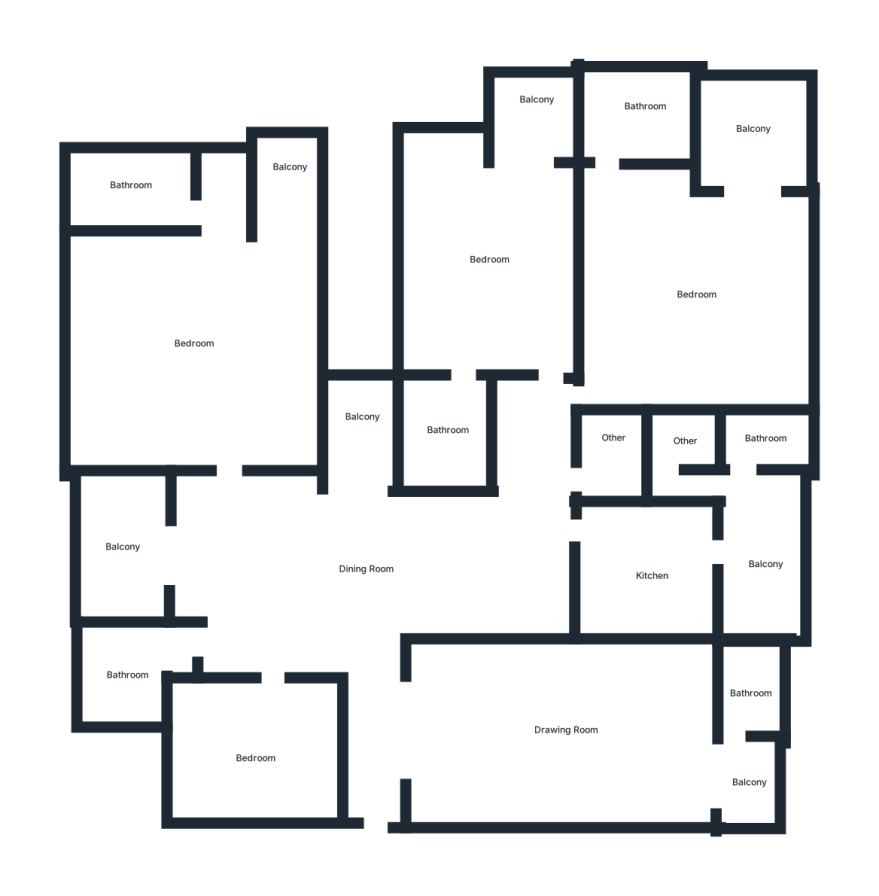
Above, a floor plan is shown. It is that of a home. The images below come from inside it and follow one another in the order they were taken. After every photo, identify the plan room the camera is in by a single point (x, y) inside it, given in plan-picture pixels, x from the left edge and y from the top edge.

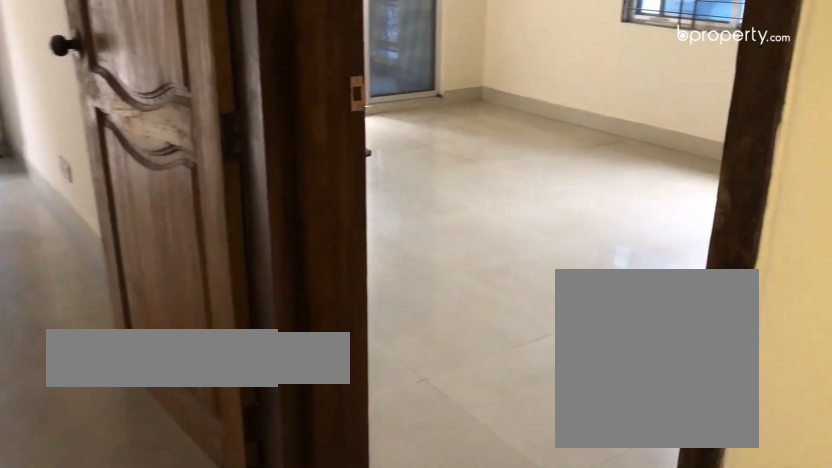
(692, 297)
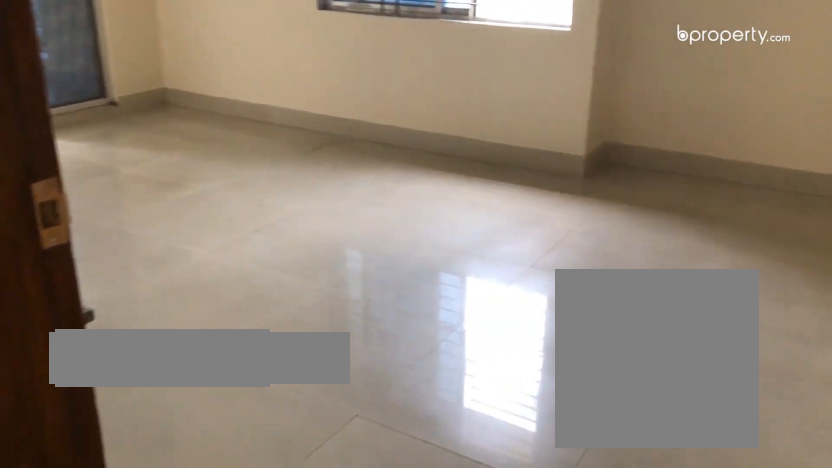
(692, 297)
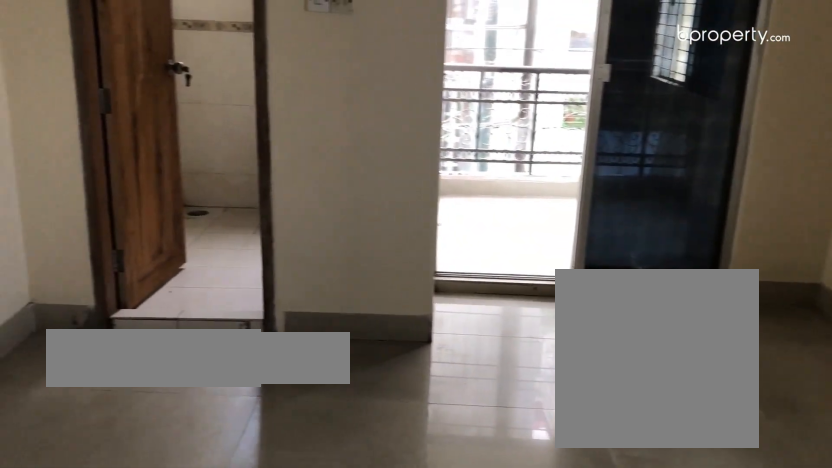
(692, 297)
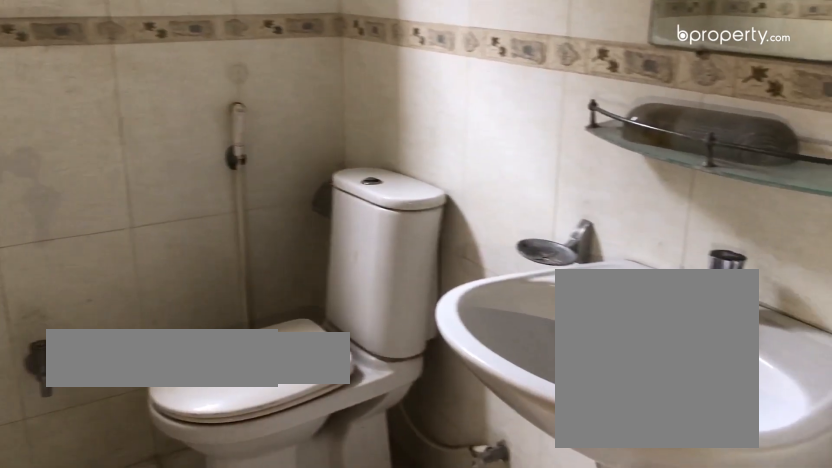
(646, 105)
